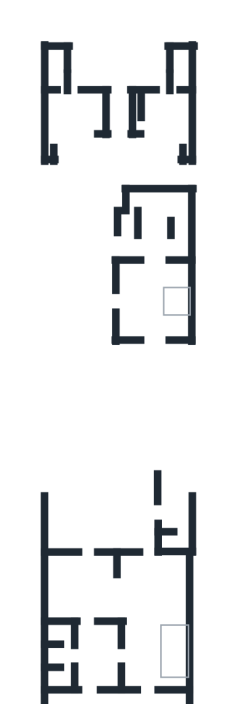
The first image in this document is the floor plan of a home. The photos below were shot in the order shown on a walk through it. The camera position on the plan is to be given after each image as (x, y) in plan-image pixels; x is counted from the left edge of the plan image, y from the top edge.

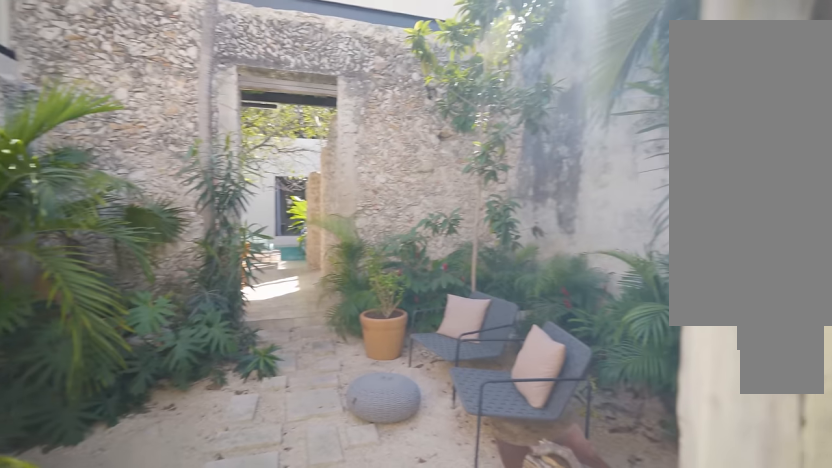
(155, 583)
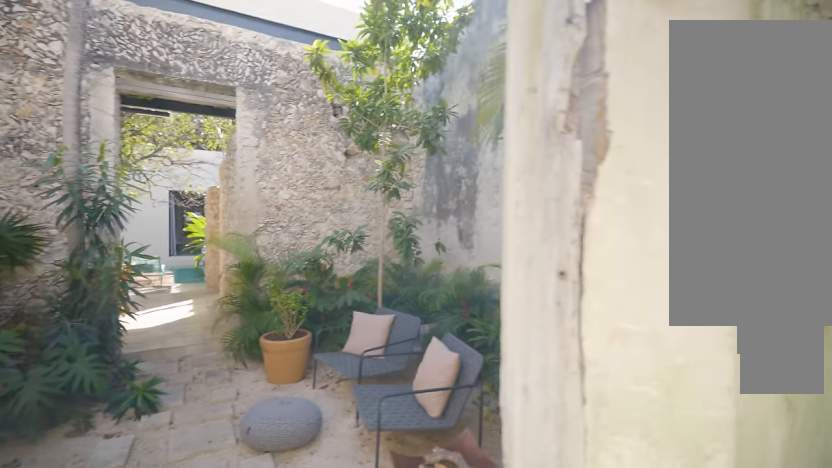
(157, 584)
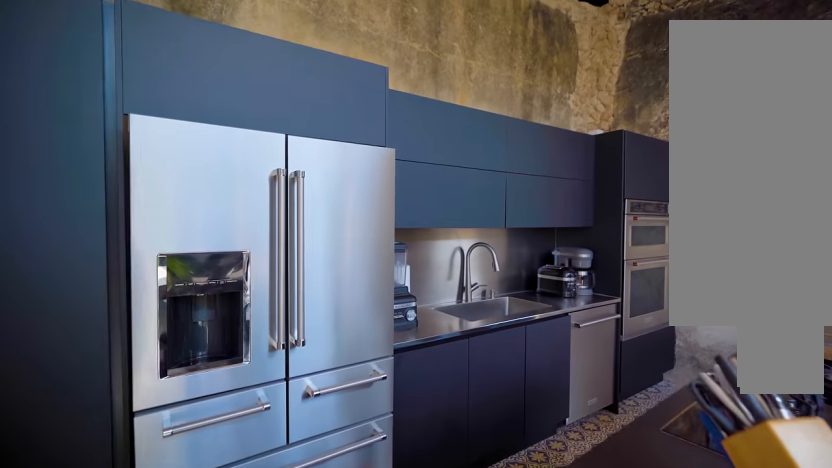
(104, 571)
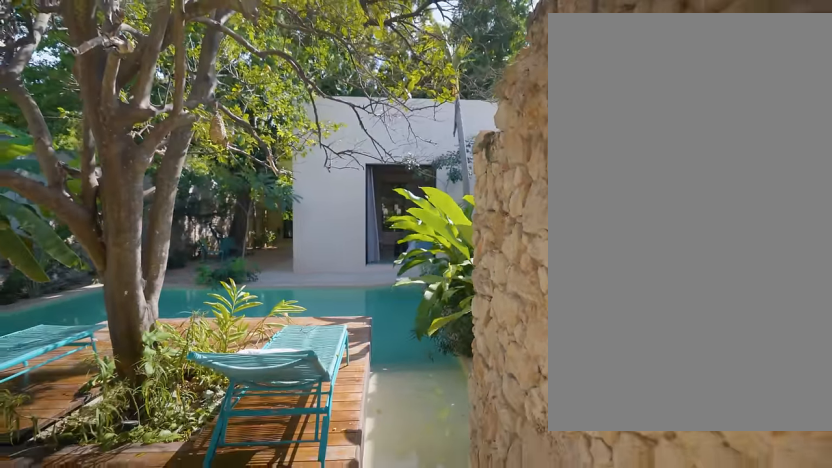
(69, 514)
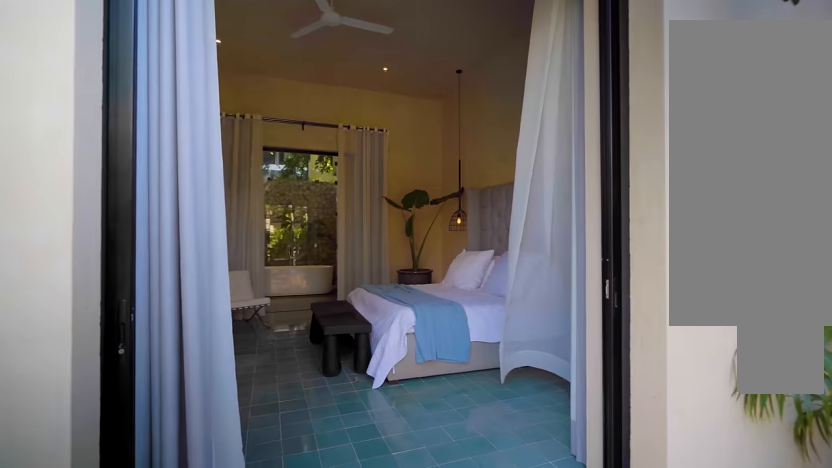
(125, 374)
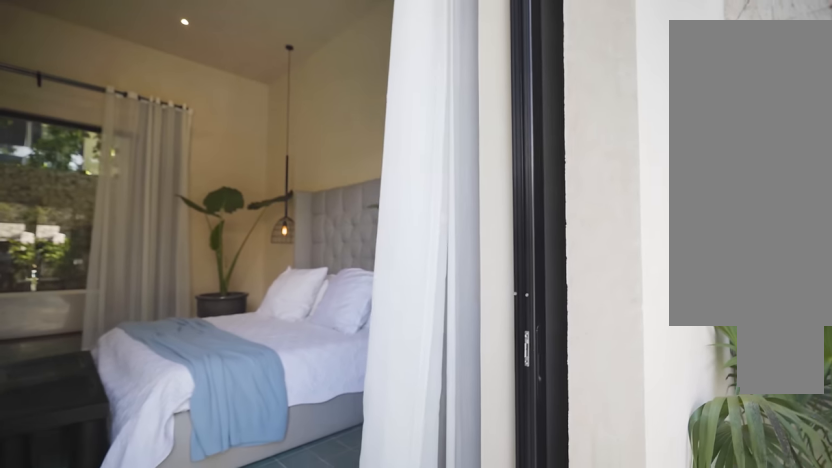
(125, 374)
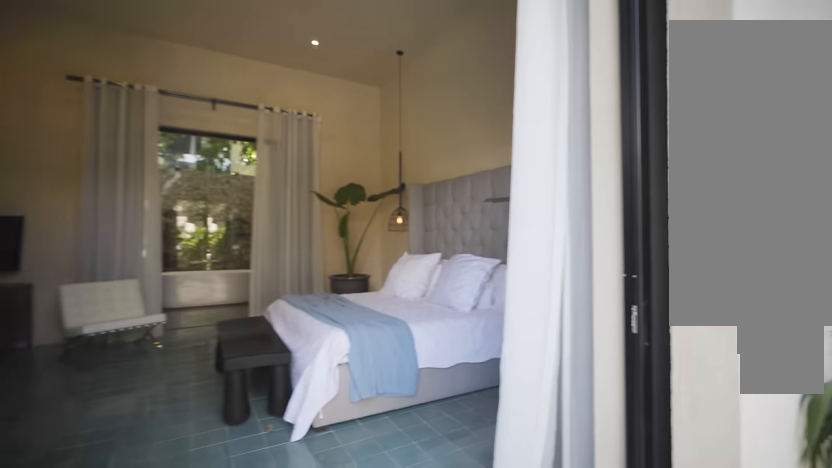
(125, 374)
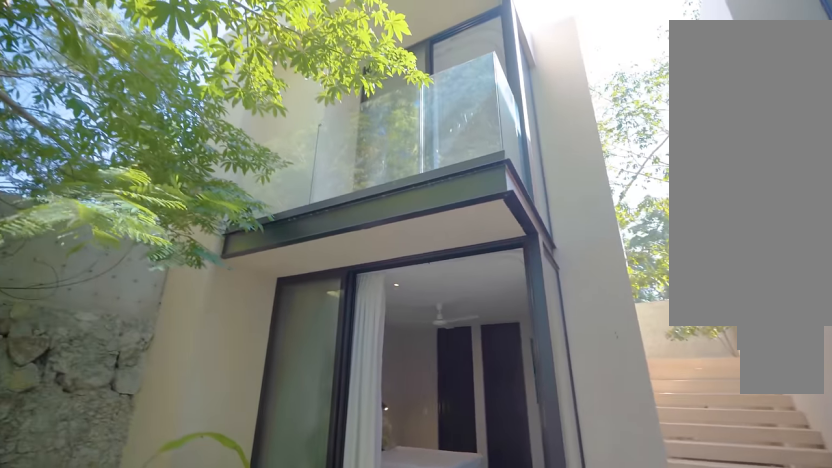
(93, 189)
